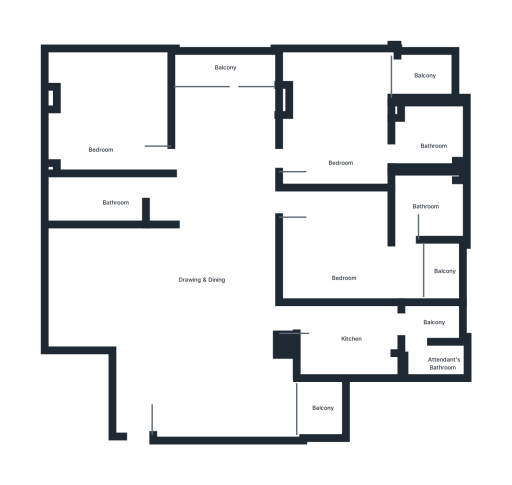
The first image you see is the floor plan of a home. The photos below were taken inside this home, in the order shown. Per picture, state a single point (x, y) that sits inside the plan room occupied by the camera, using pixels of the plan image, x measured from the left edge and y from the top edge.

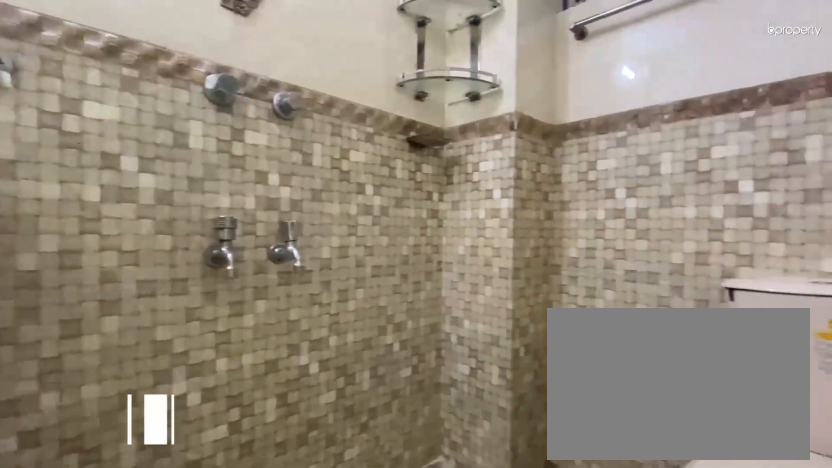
(426, 205)
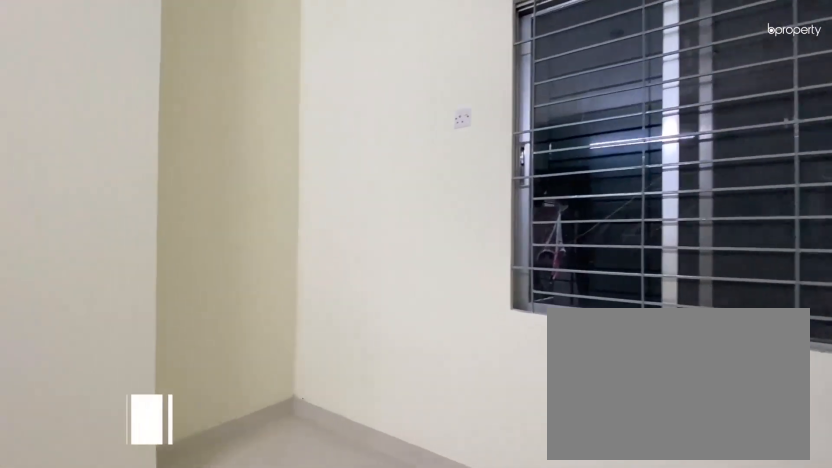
(340, 135)
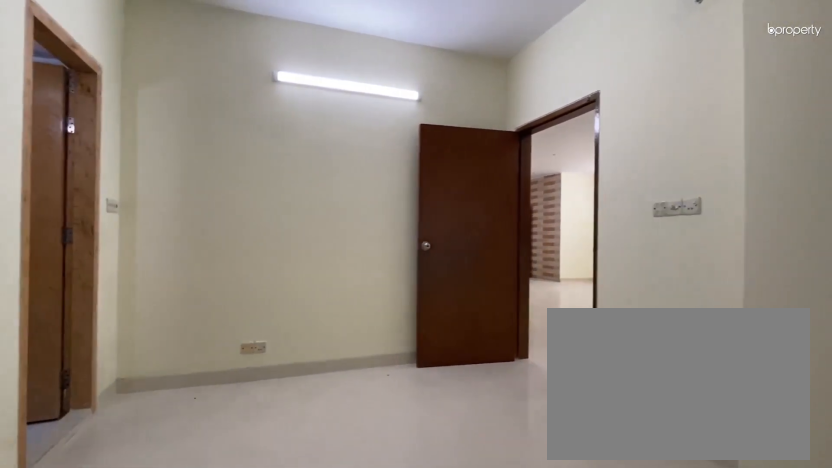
(340, 135)
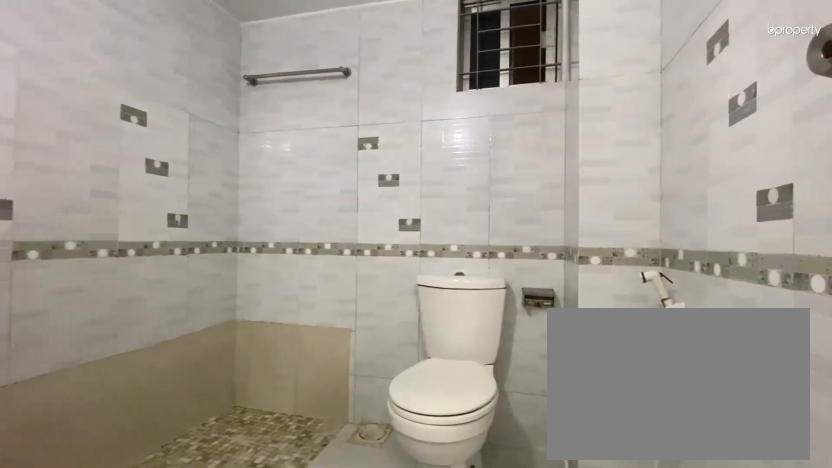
(435, 146)
